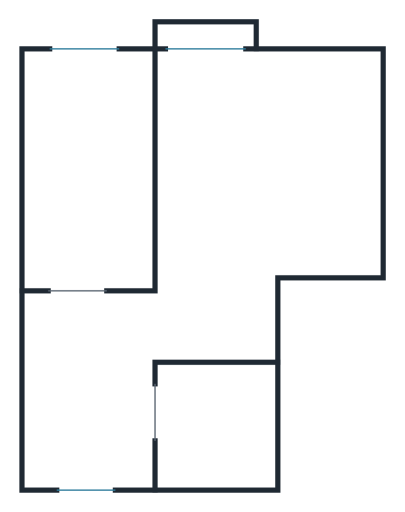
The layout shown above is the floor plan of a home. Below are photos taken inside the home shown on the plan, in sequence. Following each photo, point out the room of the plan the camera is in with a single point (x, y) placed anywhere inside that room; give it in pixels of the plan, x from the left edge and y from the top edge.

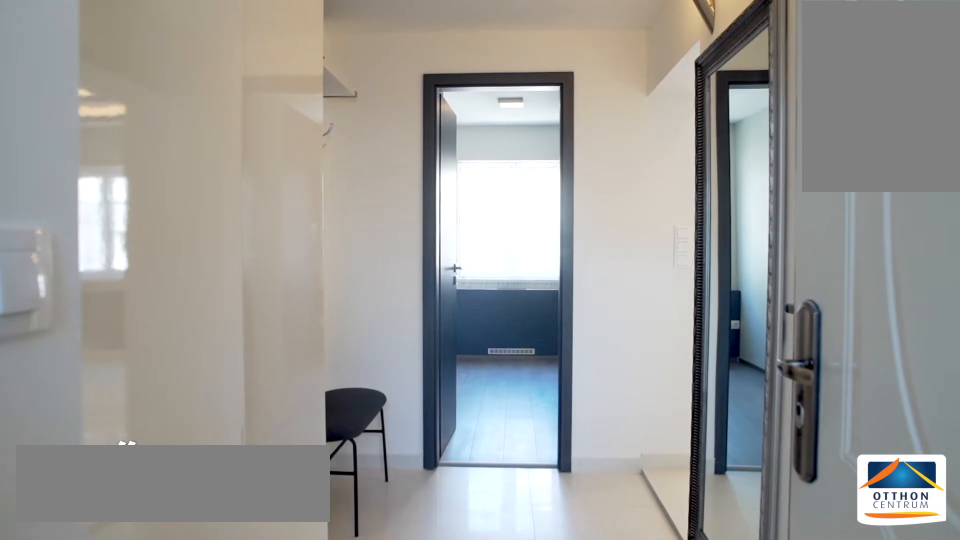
(86, 421)
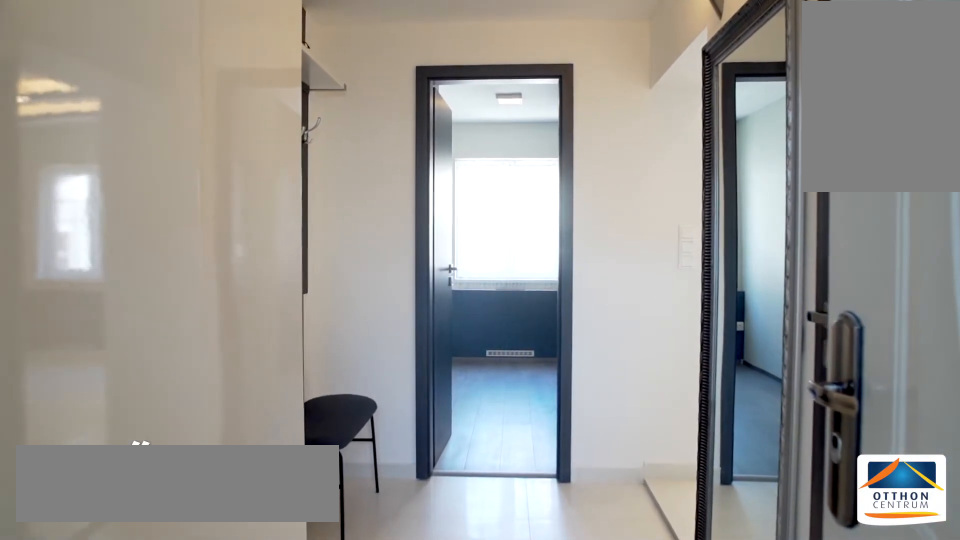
(86, 421)
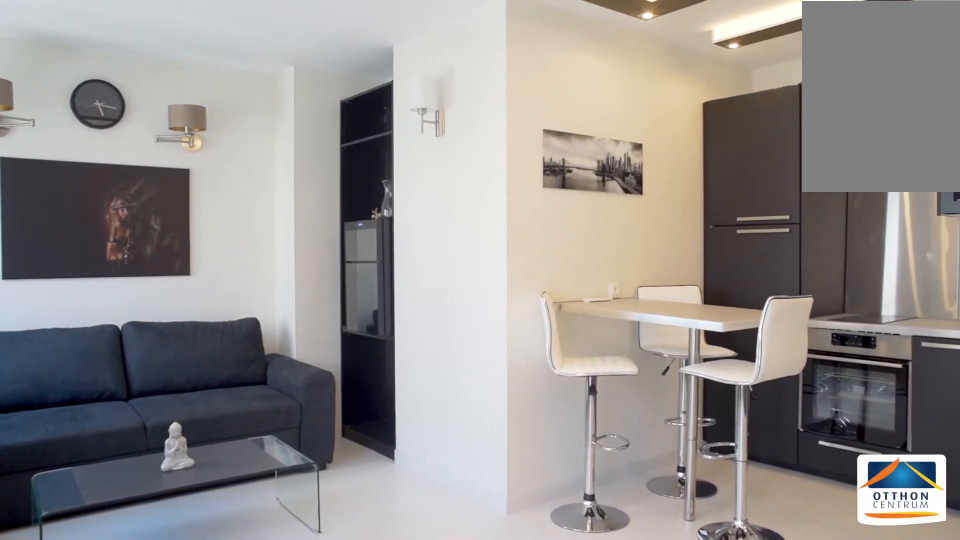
(244, 185)
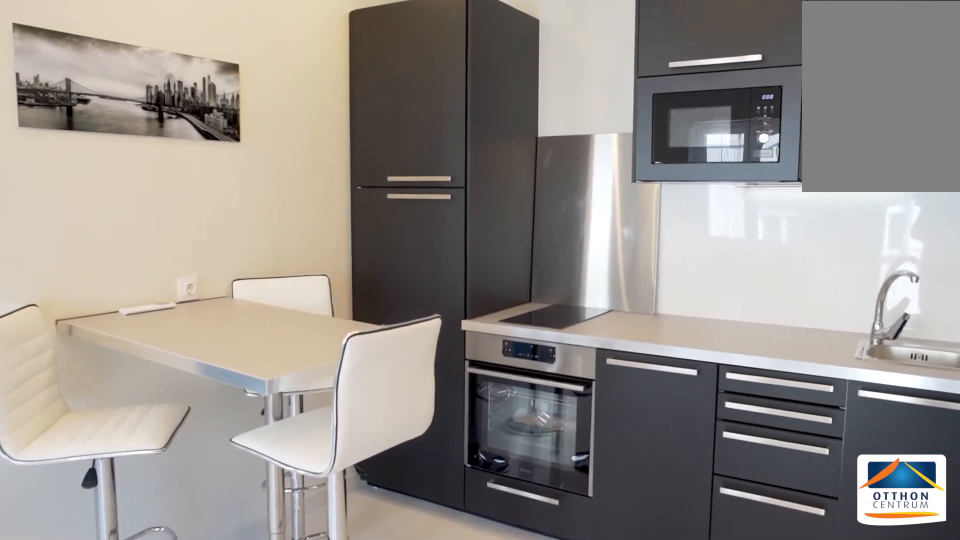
(243, 185)
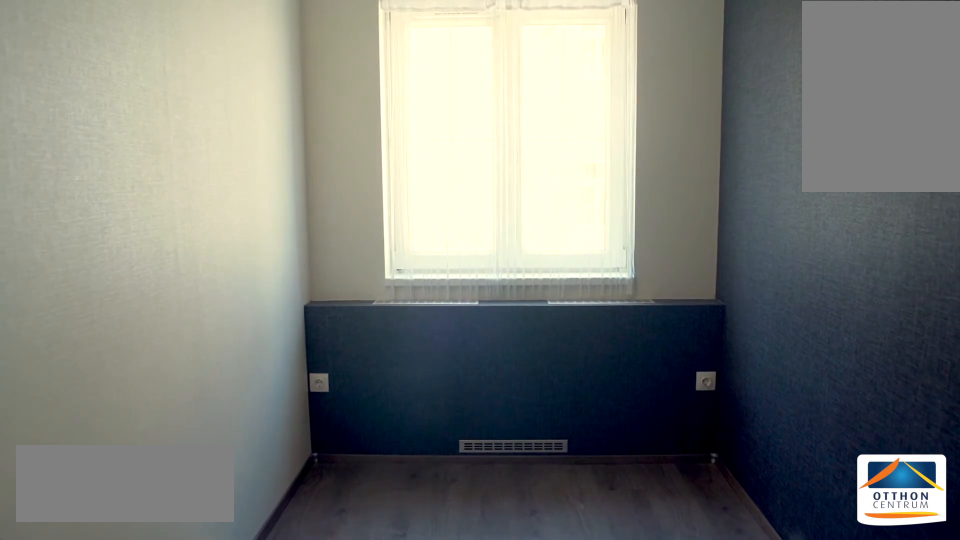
(88, 179)
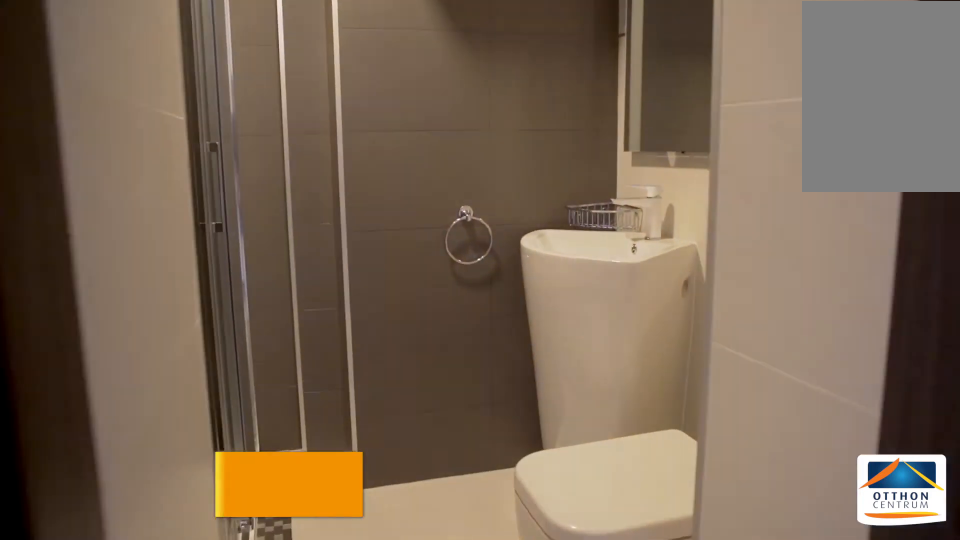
(88, 390)
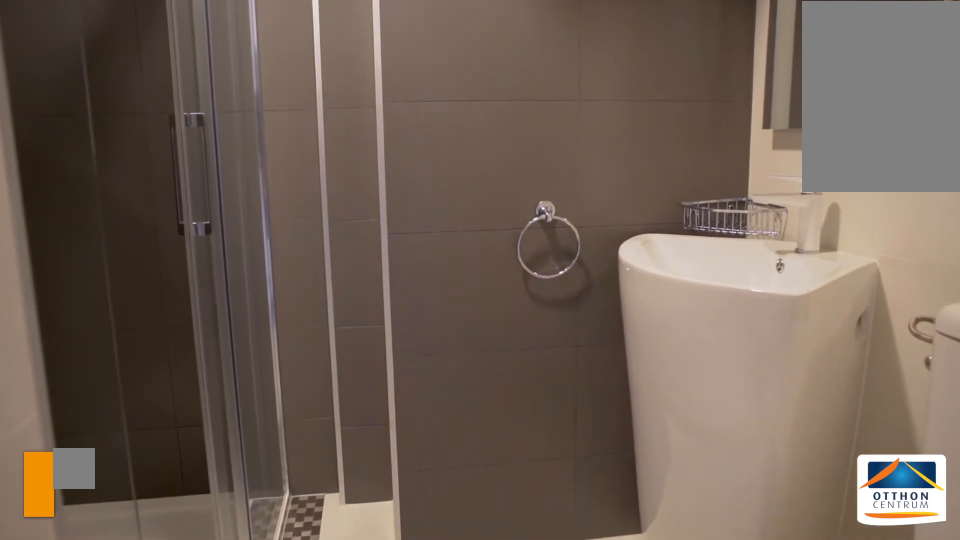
(216, 424)
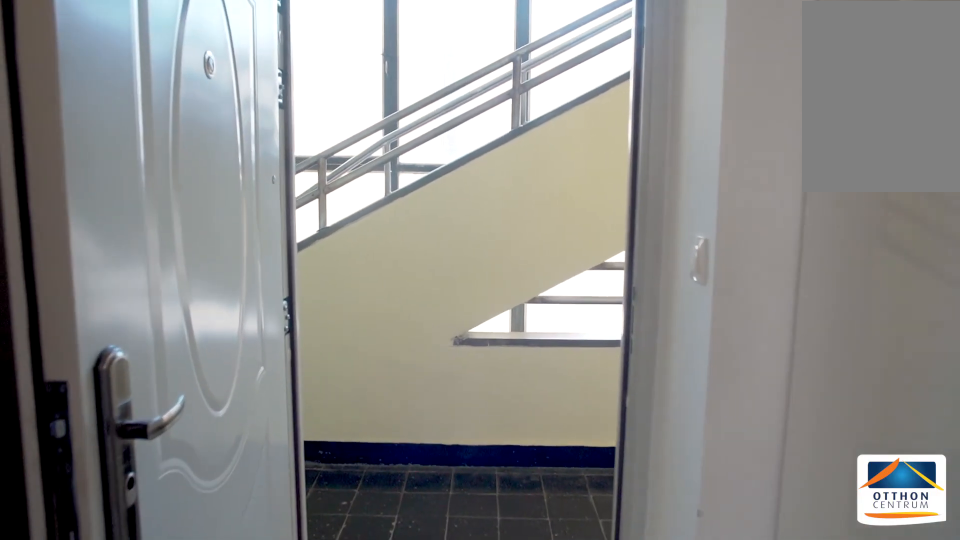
(83, 405)
